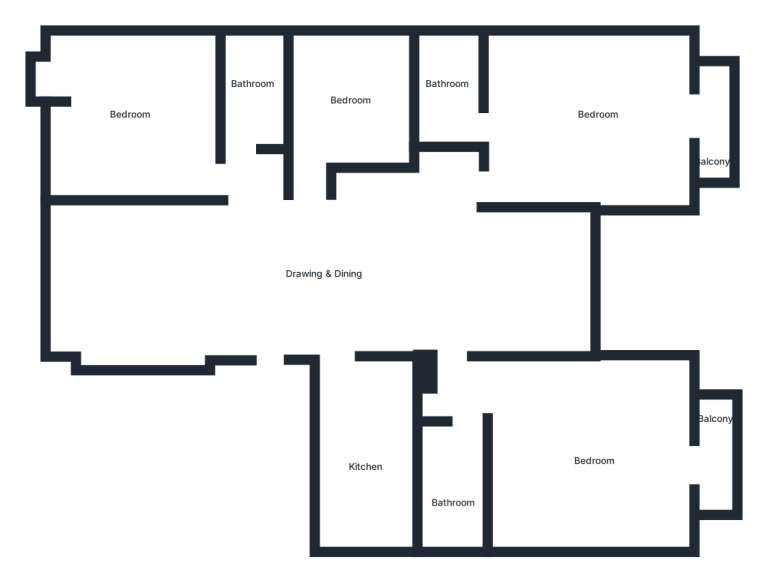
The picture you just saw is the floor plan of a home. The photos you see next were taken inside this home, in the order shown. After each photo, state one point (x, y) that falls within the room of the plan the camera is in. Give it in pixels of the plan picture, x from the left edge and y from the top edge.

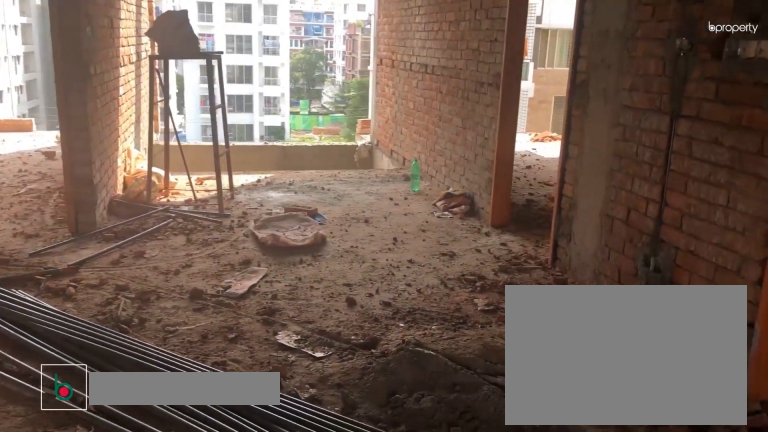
(545, 251)
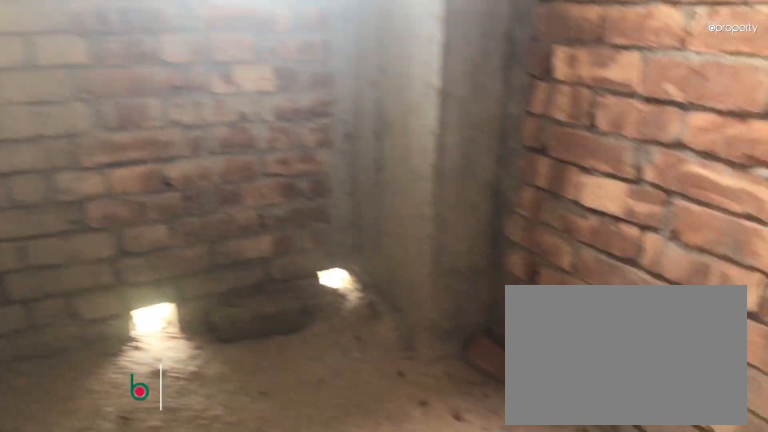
(254, 95)
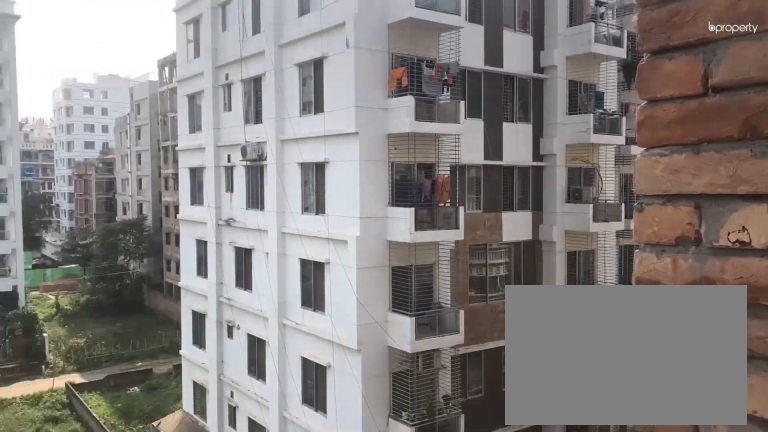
(706, 120)
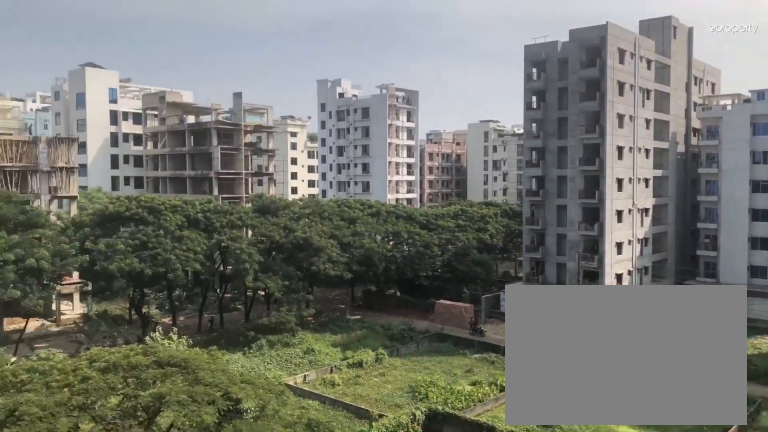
(714, 465)
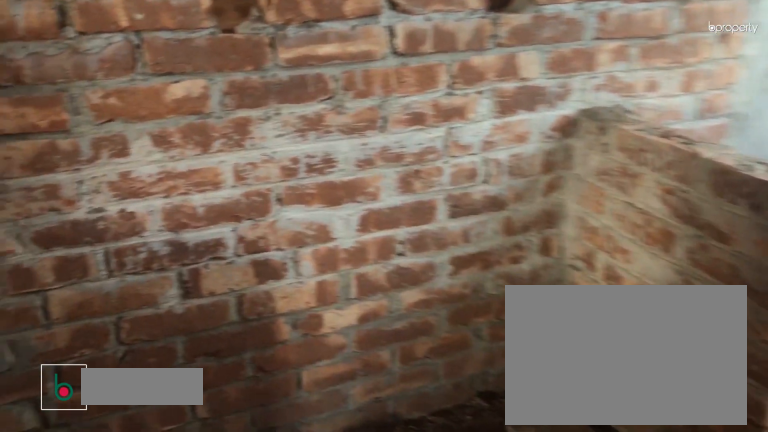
(363, 463)
